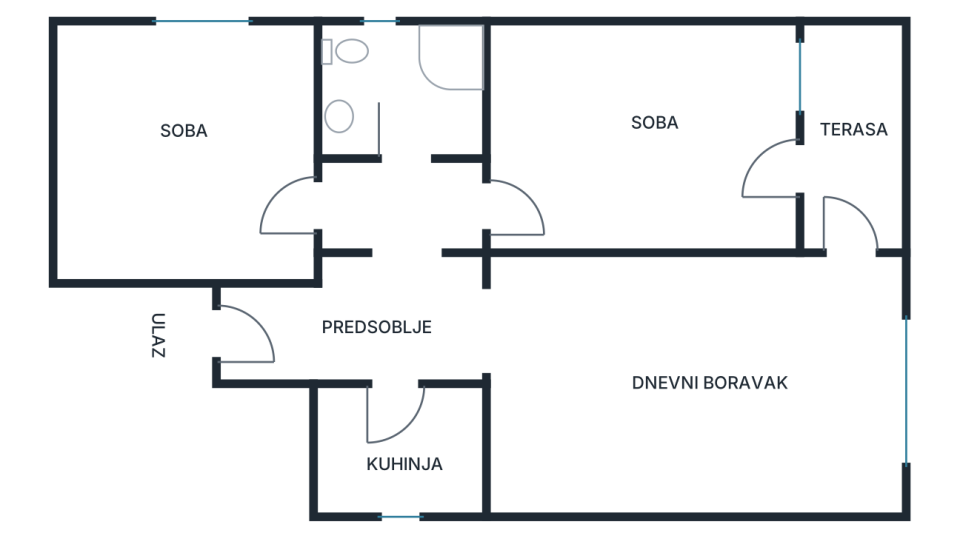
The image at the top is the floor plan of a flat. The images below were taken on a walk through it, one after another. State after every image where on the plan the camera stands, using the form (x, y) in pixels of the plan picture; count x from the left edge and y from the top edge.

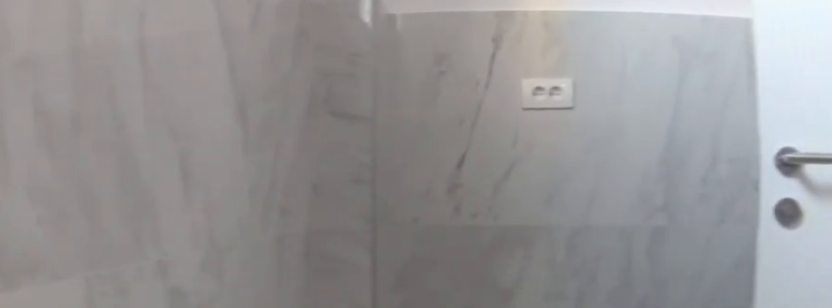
(426, 450)
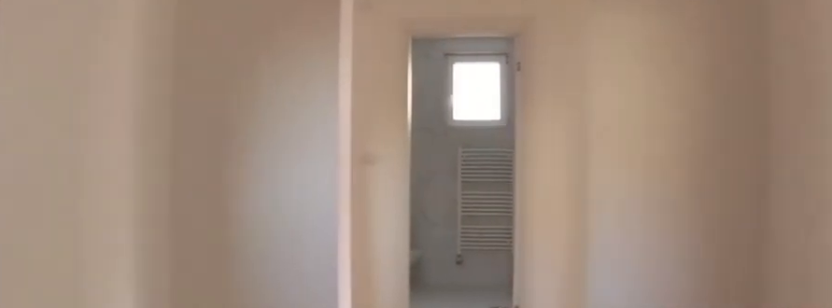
(426, 396)
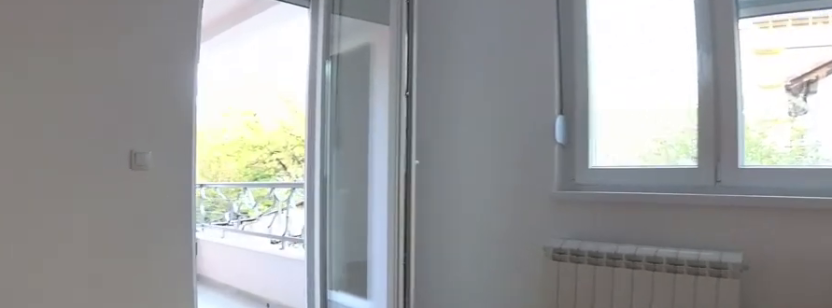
(791, 352)
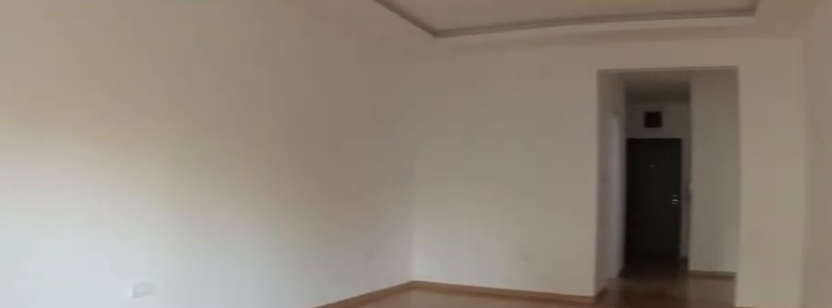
(837, 352)
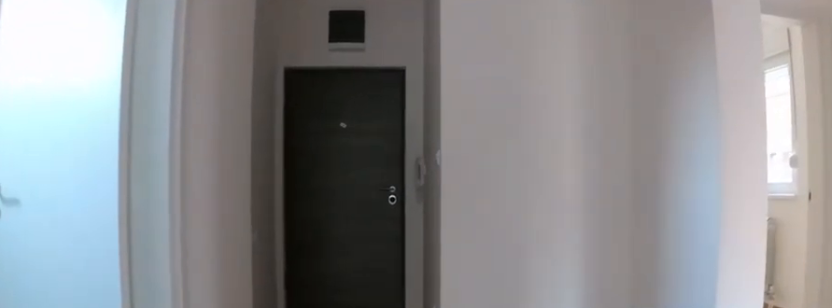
(503, 320)
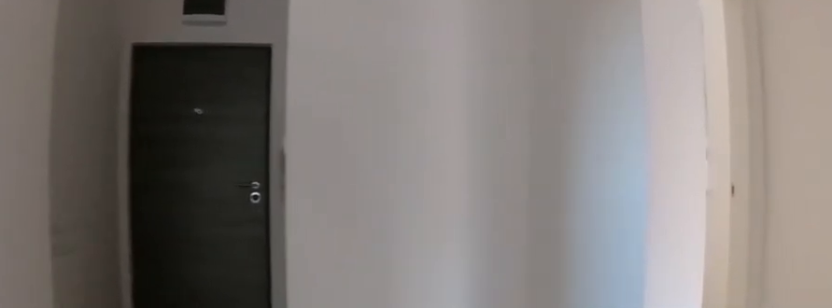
(462, 312)
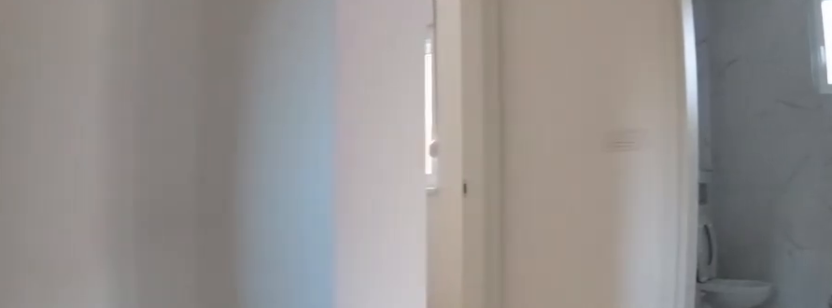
(432, 297)
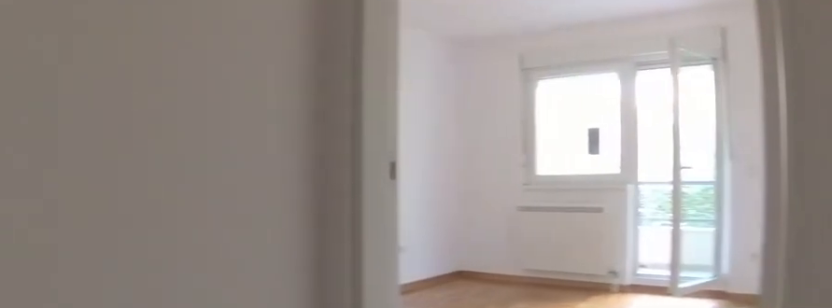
(413, 224)
